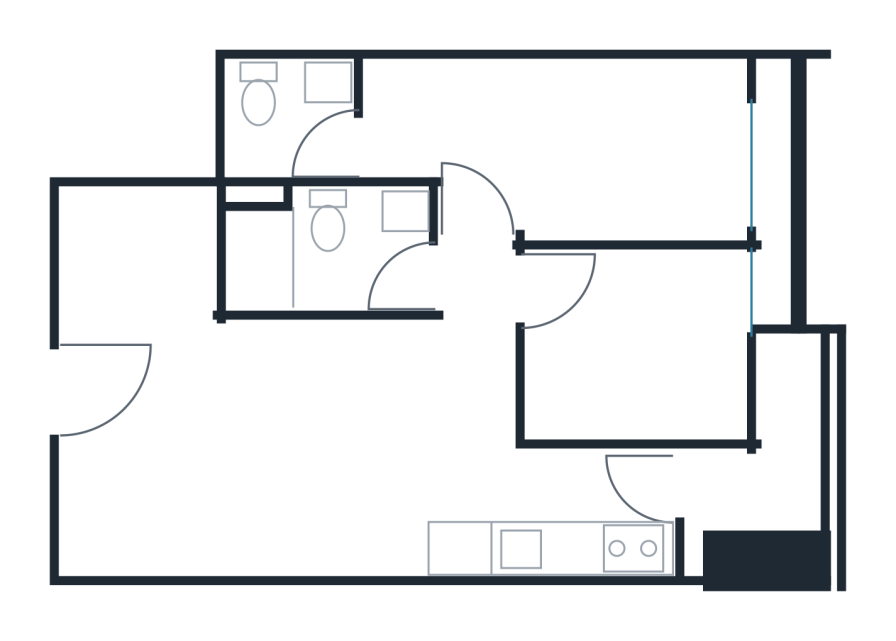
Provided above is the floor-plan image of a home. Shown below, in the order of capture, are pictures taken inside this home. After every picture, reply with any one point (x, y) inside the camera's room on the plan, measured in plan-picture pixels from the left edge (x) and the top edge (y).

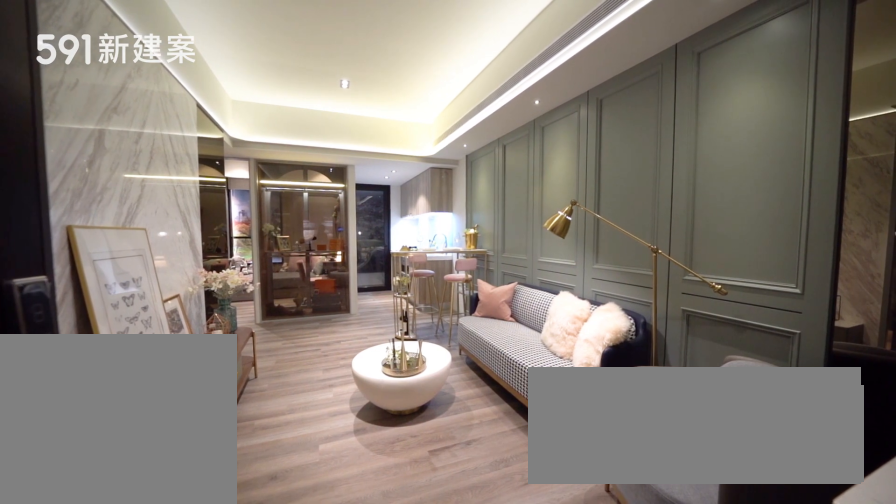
(244, 445)
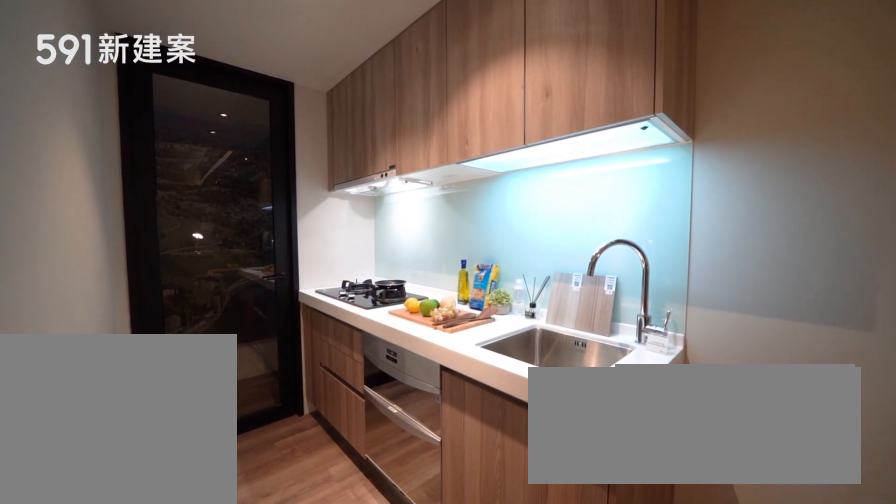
(549, 513)
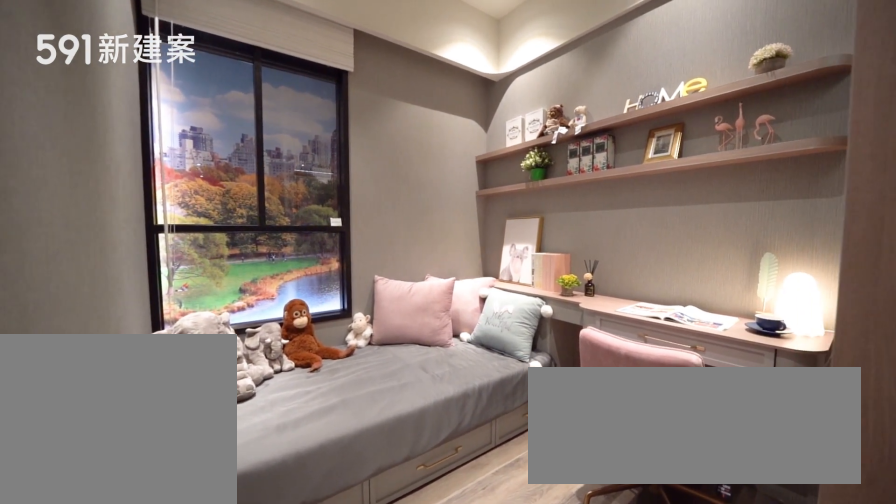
(637, 347)
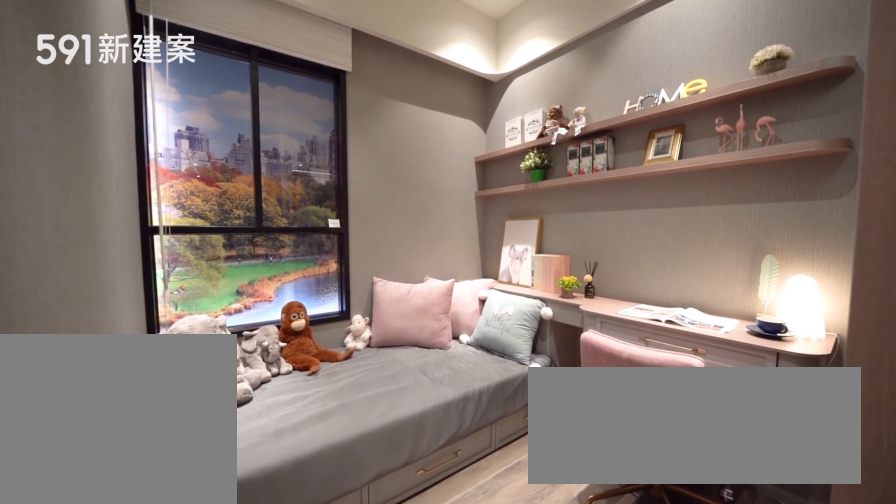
(637, 347)
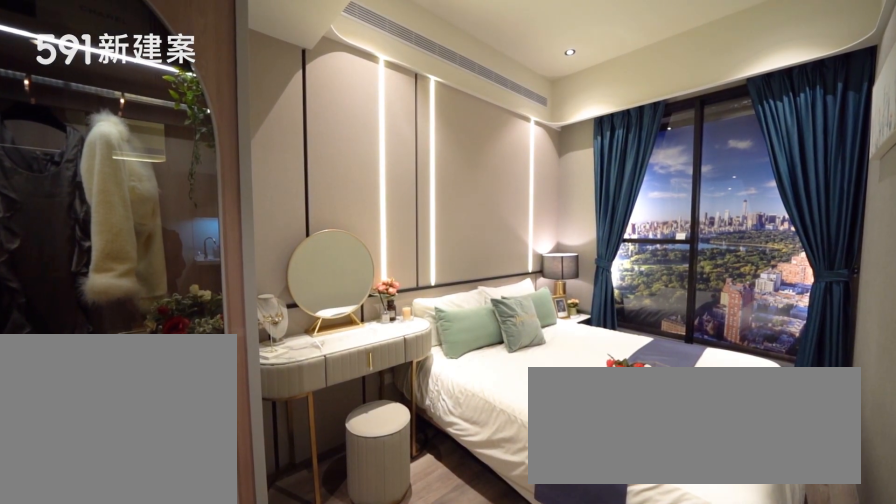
(564, 146)
